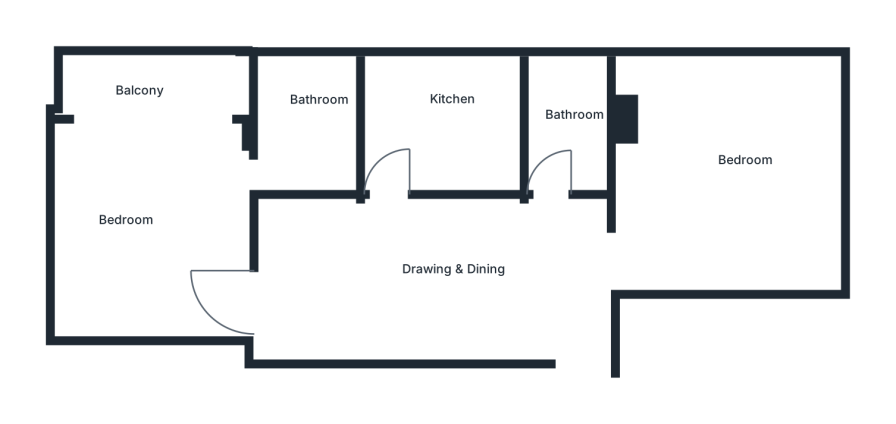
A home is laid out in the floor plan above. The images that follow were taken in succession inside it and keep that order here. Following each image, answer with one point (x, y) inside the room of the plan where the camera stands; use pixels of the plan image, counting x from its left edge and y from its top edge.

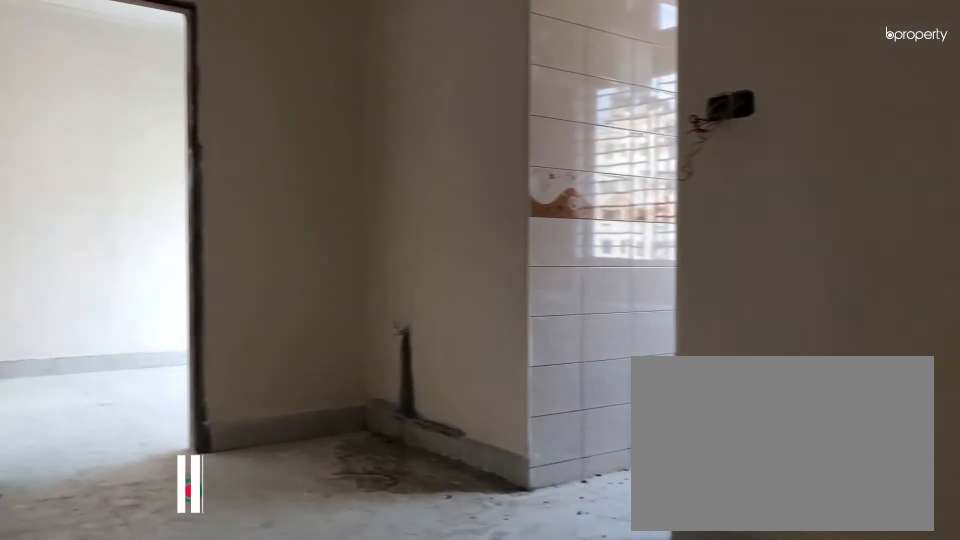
(477, 278)
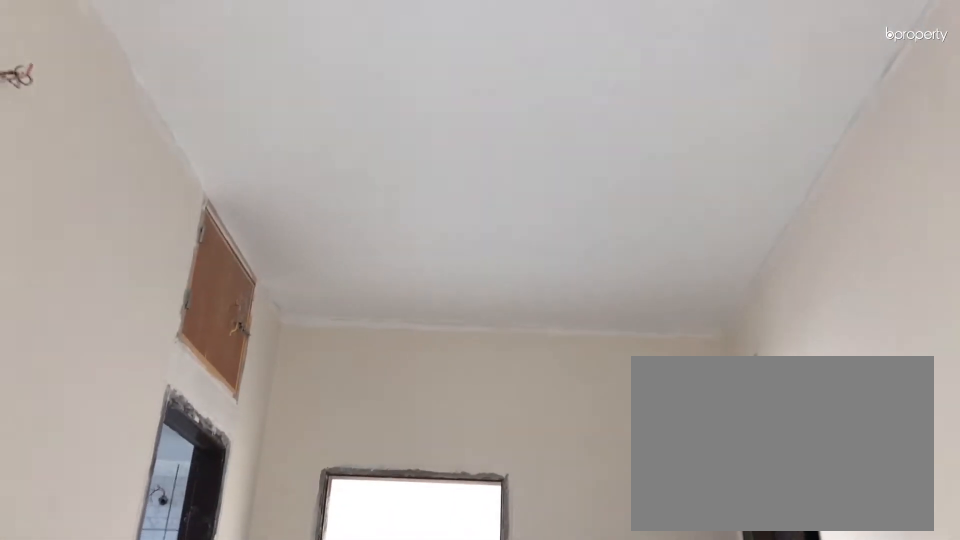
(477, 278)
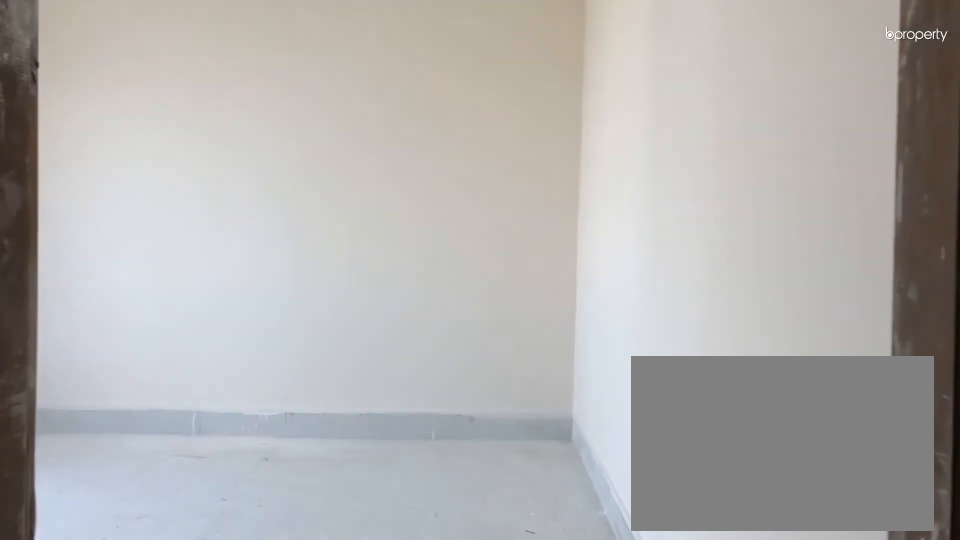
(673, 235)
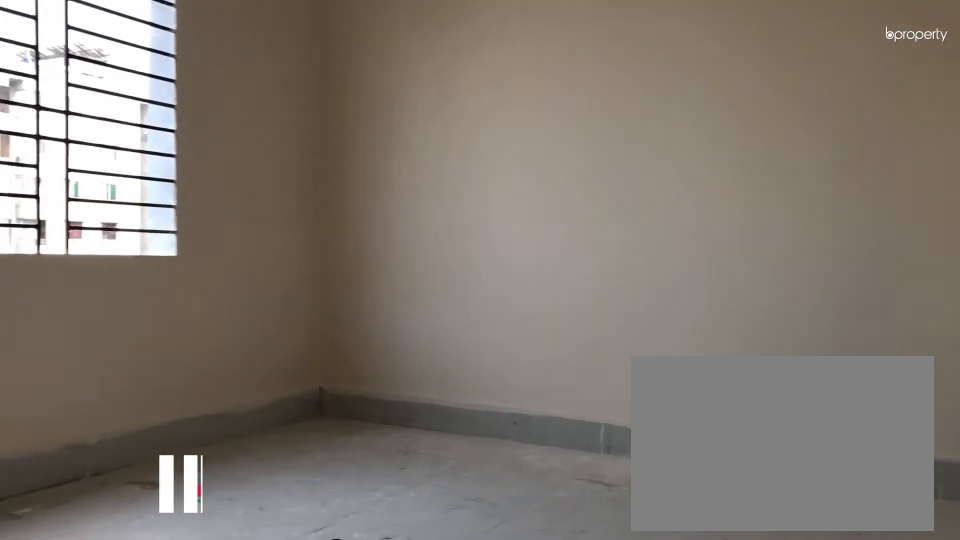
(721, 184)
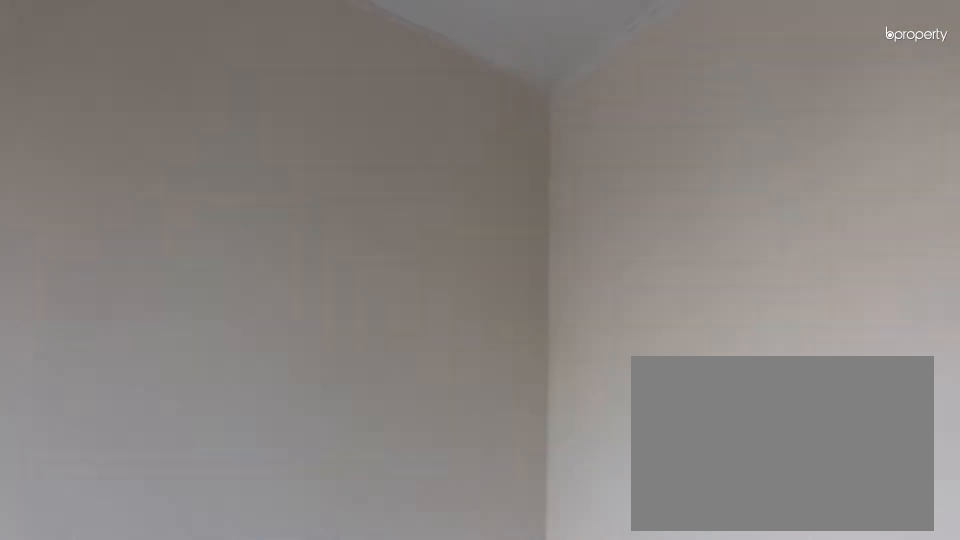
(721, 184)
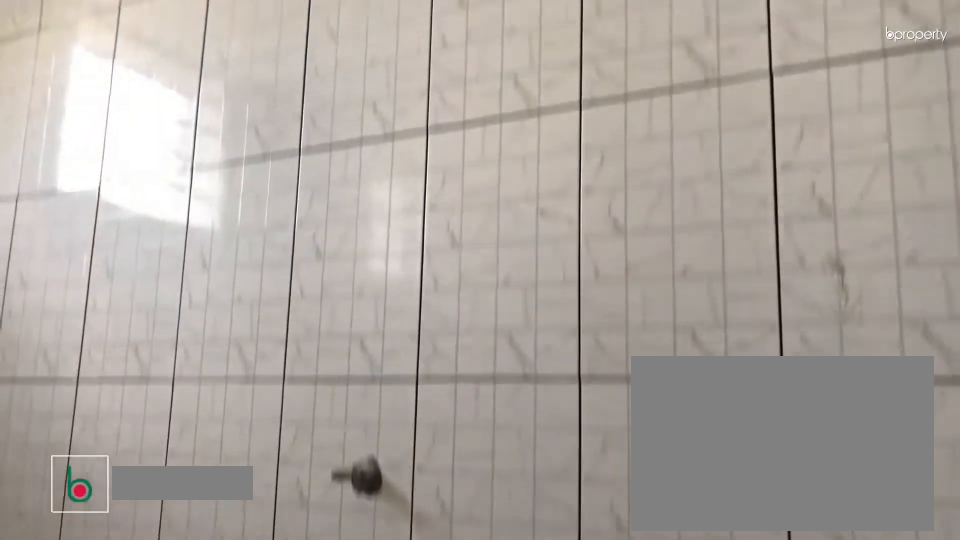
(558, 135)
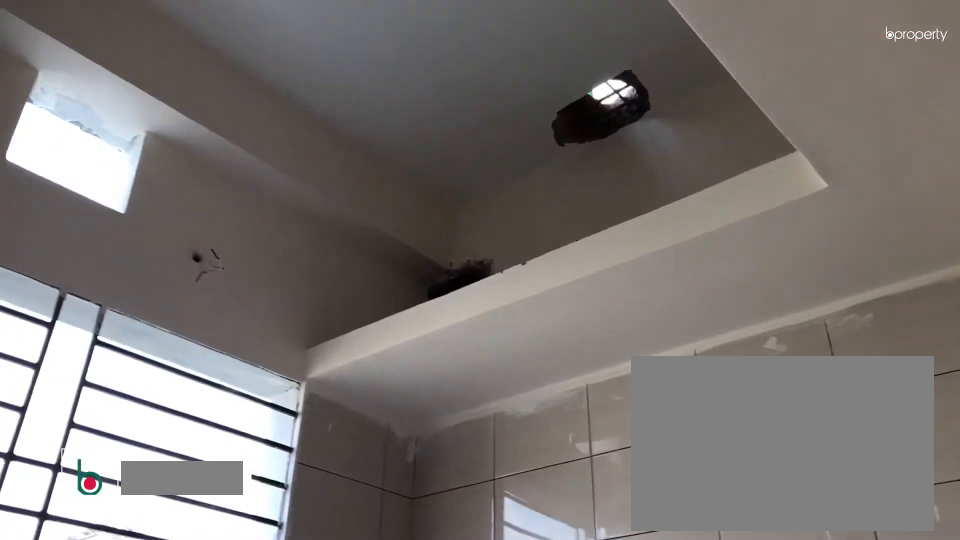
(438, 130)
